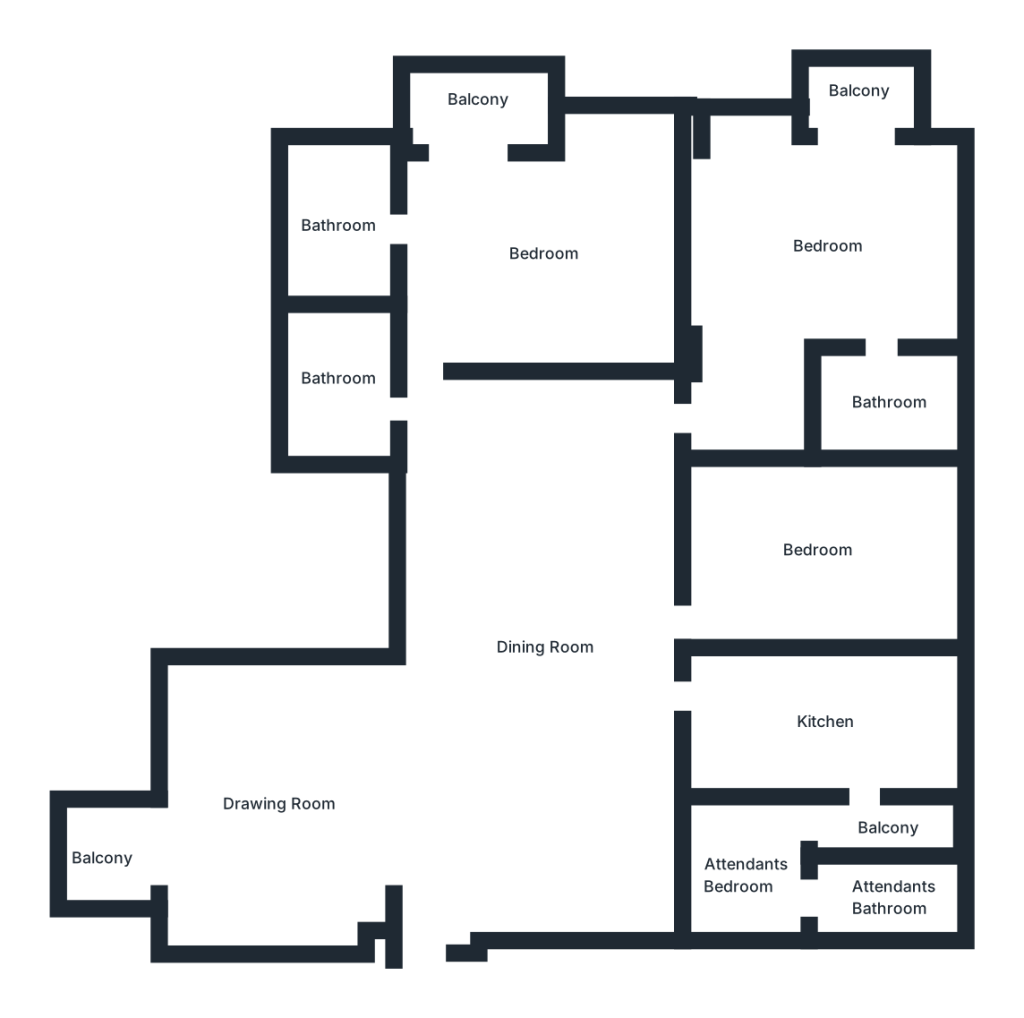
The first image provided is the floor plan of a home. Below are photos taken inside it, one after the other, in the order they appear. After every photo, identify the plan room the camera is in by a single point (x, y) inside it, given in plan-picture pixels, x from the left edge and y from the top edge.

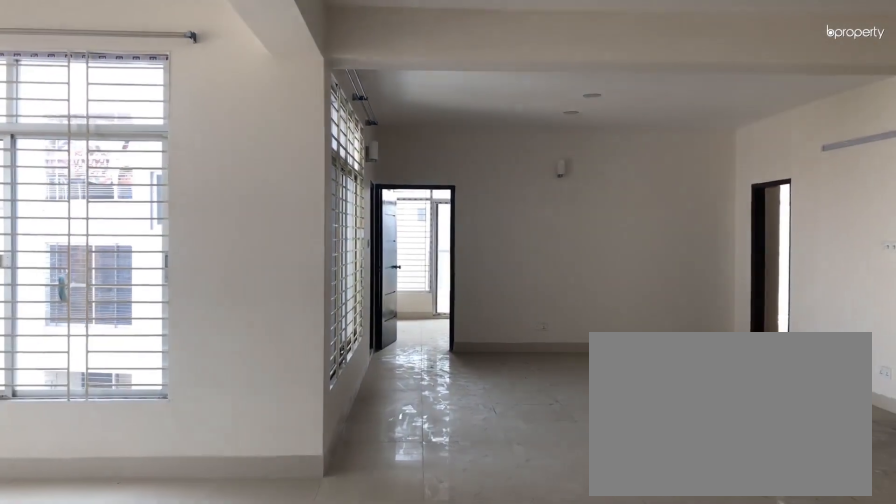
(445, 871)
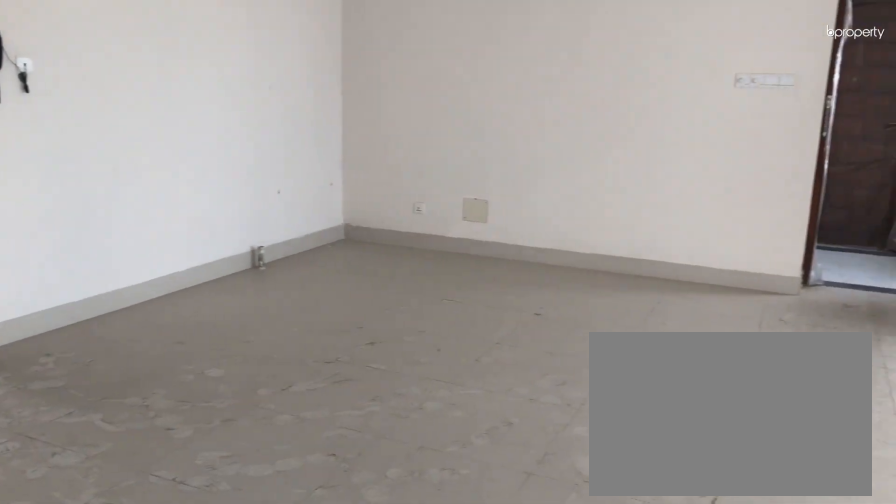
(543, 647)
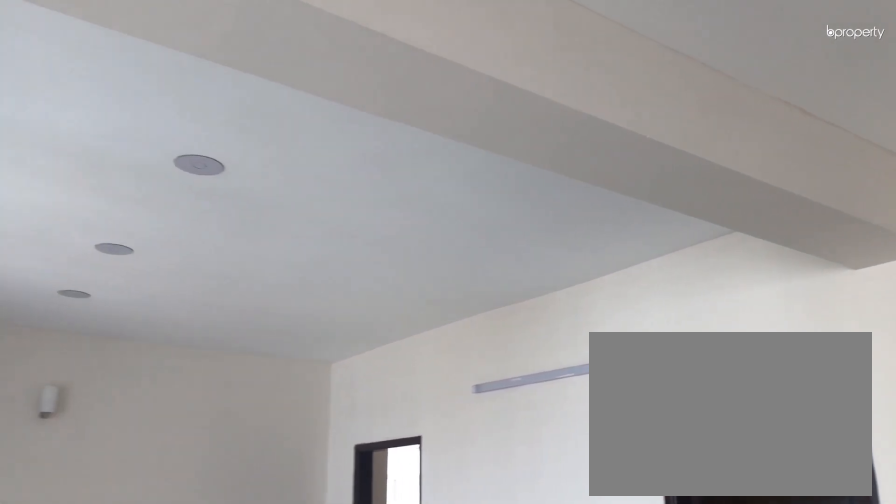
(543, 647)
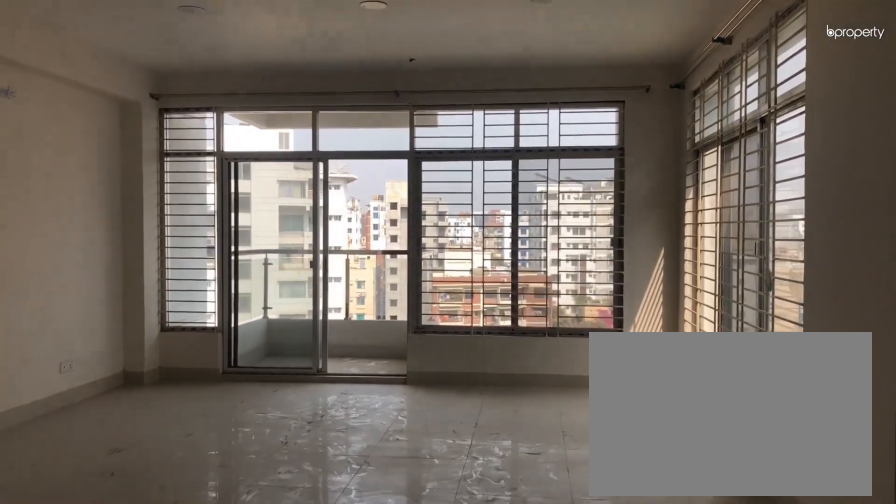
(367, 801)
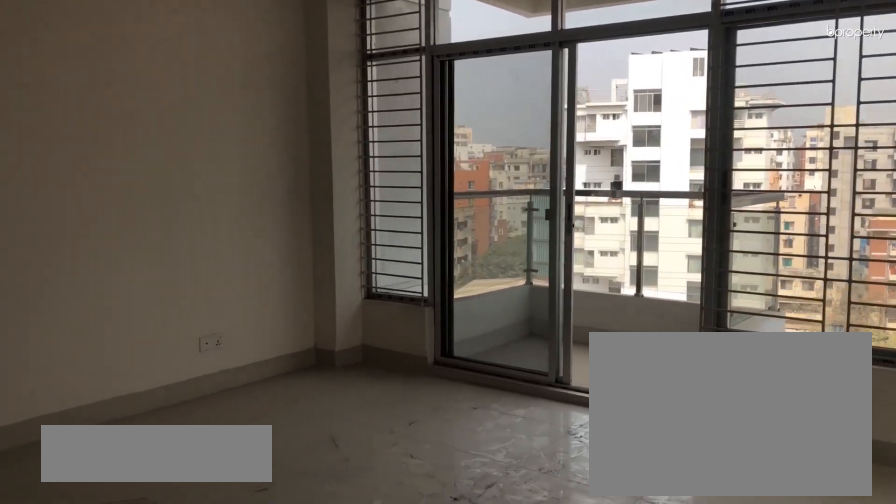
(263, 805)
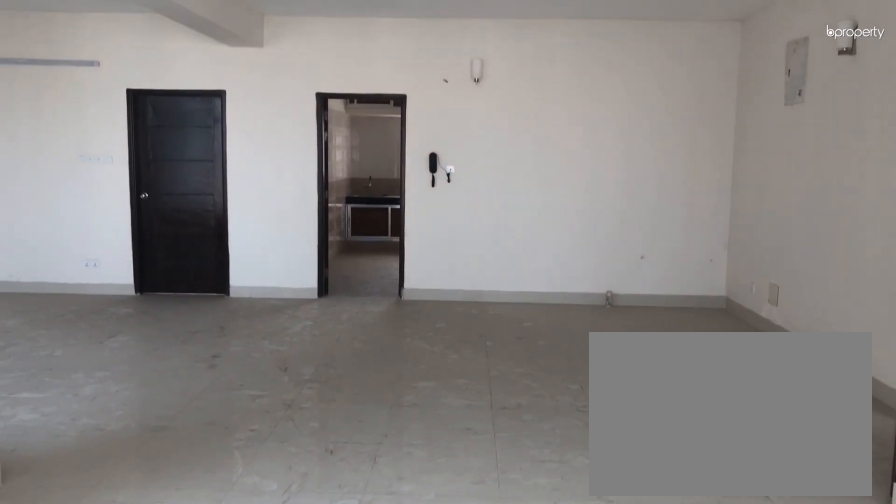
(263, 805)
